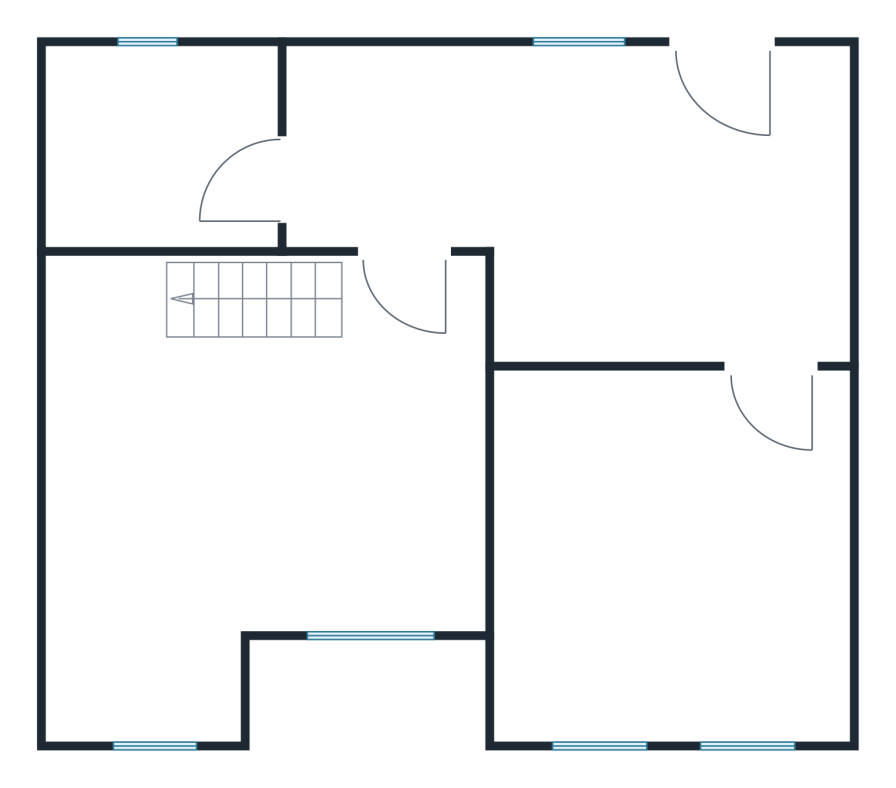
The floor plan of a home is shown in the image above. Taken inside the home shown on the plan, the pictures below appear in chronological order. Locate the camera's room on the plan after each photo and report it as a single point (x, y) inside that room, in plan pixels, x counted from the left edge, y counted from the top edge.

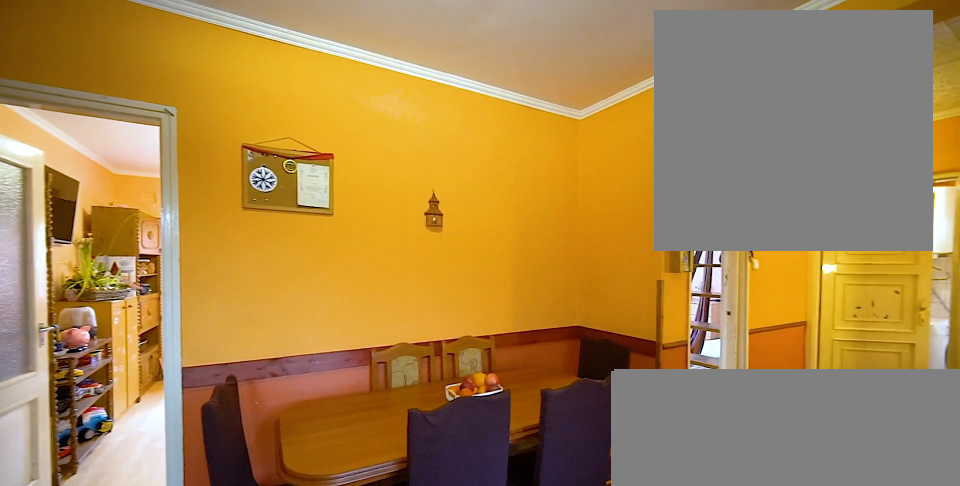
(610, 202)
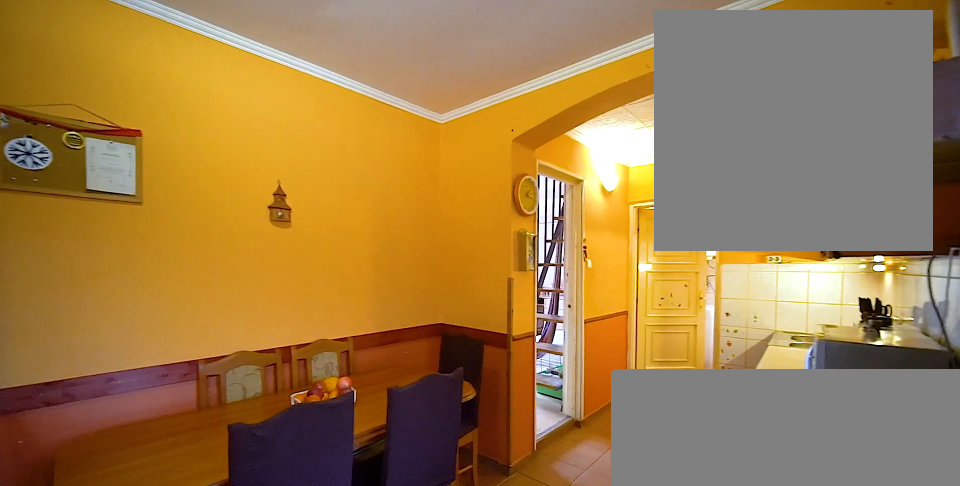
(610, 202)
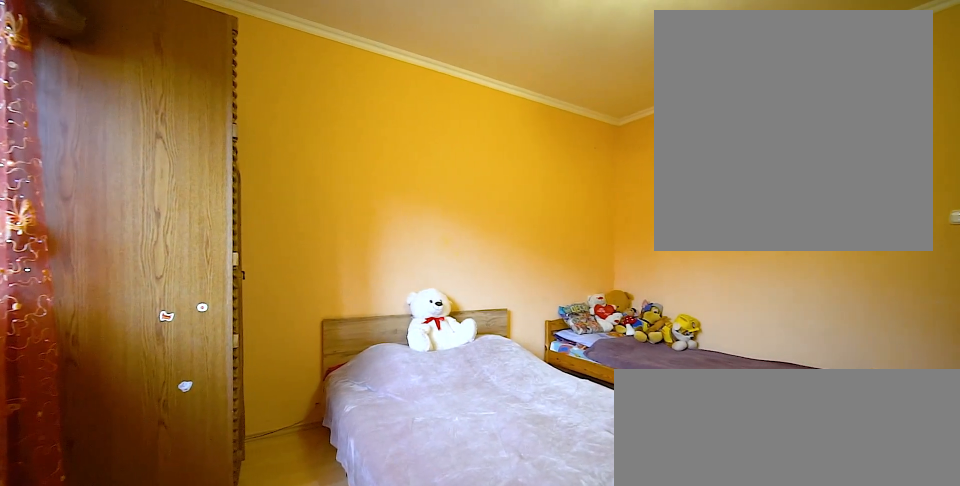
(681, 557)
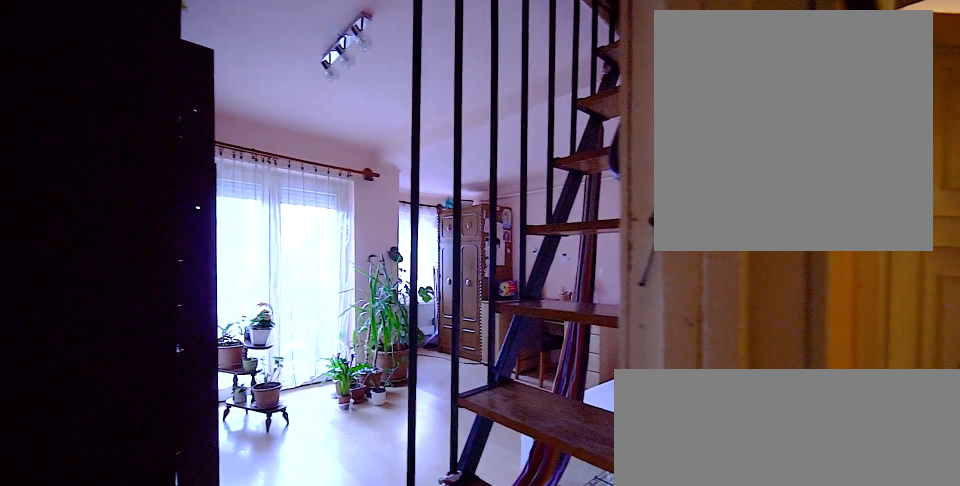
(234, 469)
